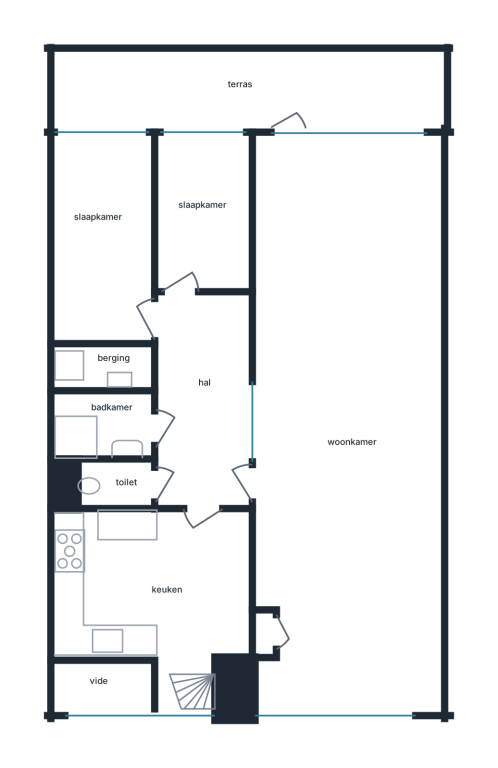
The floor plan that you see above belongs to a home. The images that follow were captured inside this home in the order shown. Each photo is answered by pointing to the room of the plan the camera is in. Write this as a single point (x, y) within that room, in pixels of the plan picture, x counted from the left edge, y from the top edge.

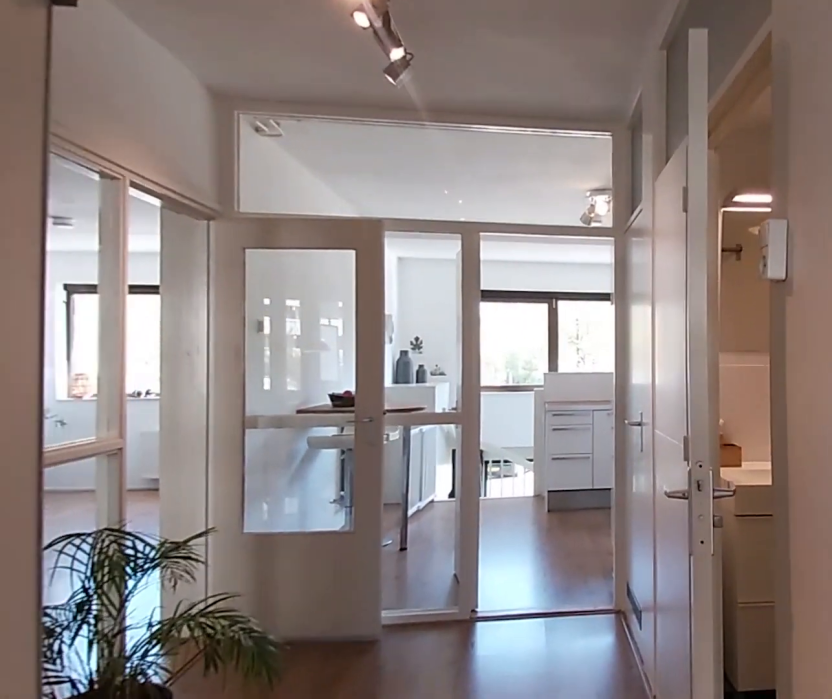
(203, 400)
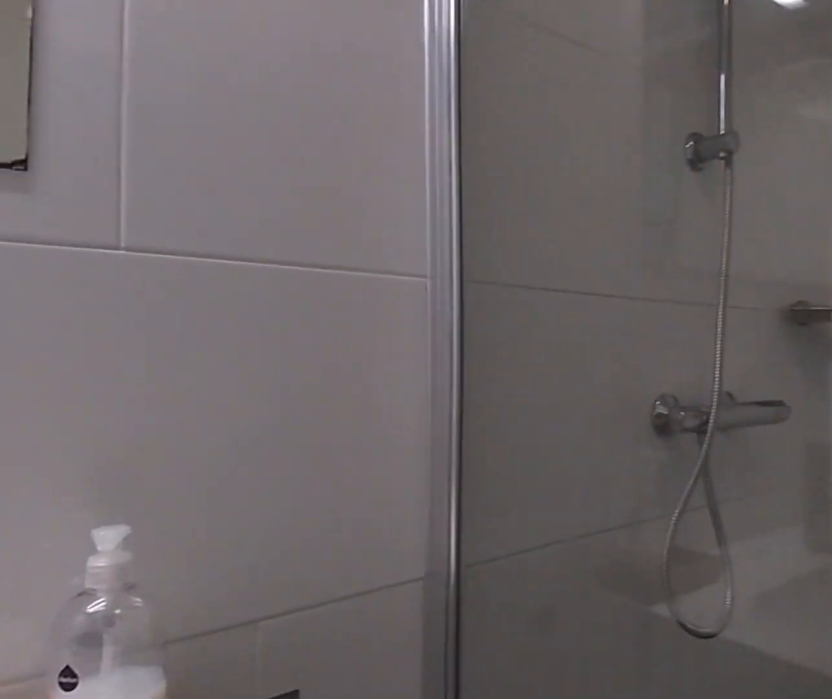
(106, 426)
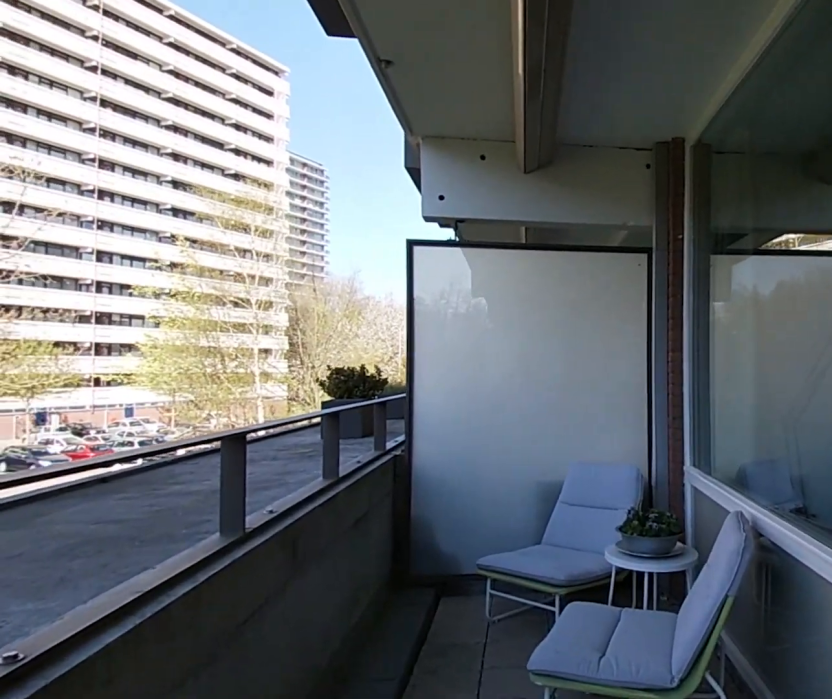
(249, 88)
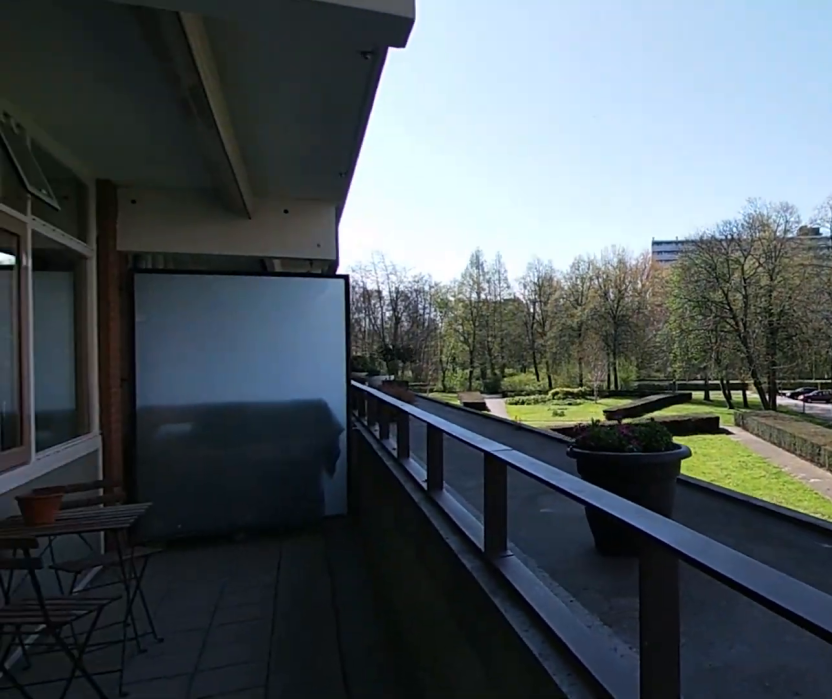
(249, 88)
